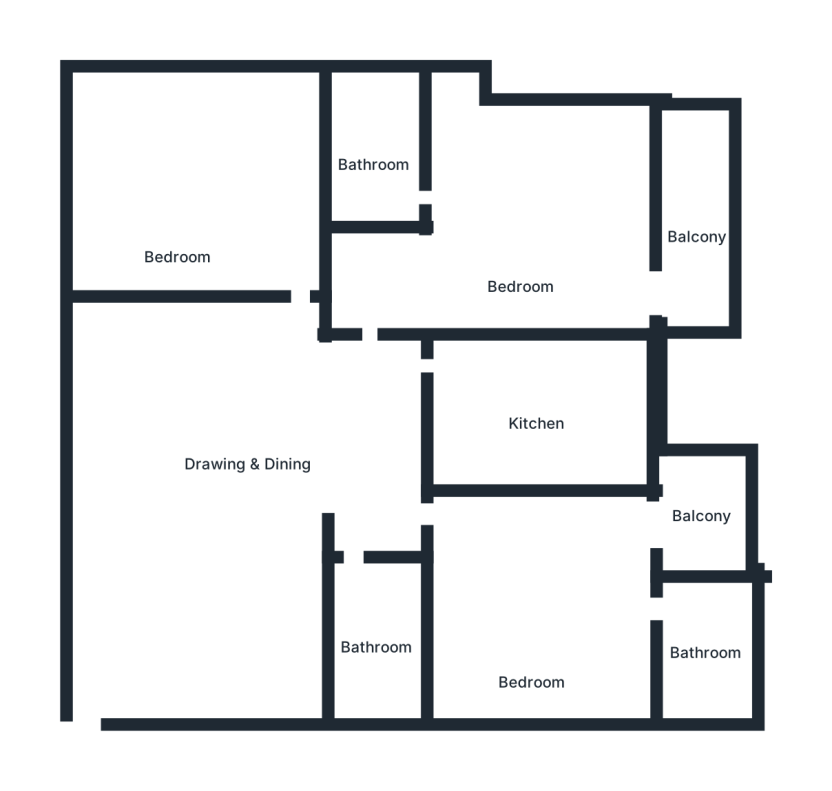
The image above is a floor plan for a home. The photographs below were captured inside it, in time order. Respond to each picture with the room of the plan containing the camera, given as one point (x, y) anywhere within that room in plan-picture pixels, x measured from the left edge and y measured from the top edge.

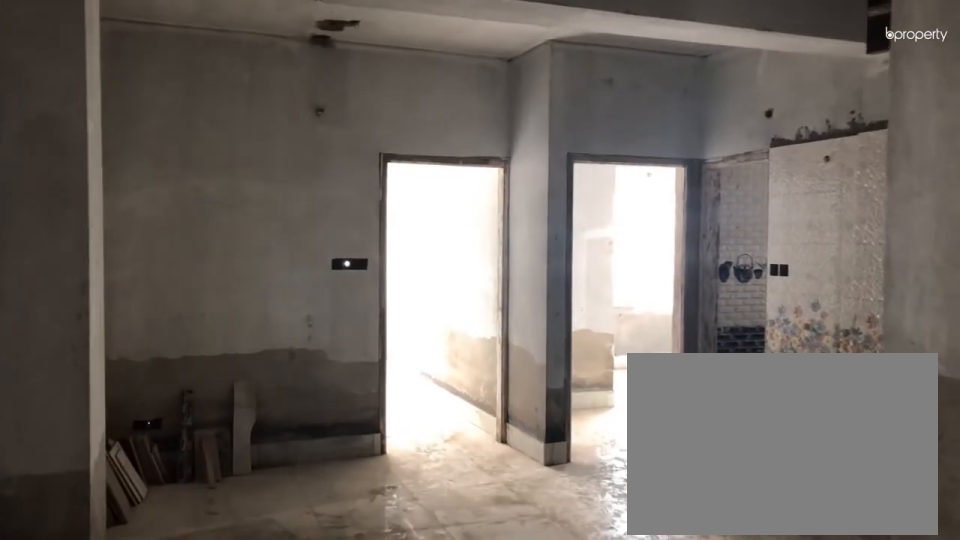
(110, 689)
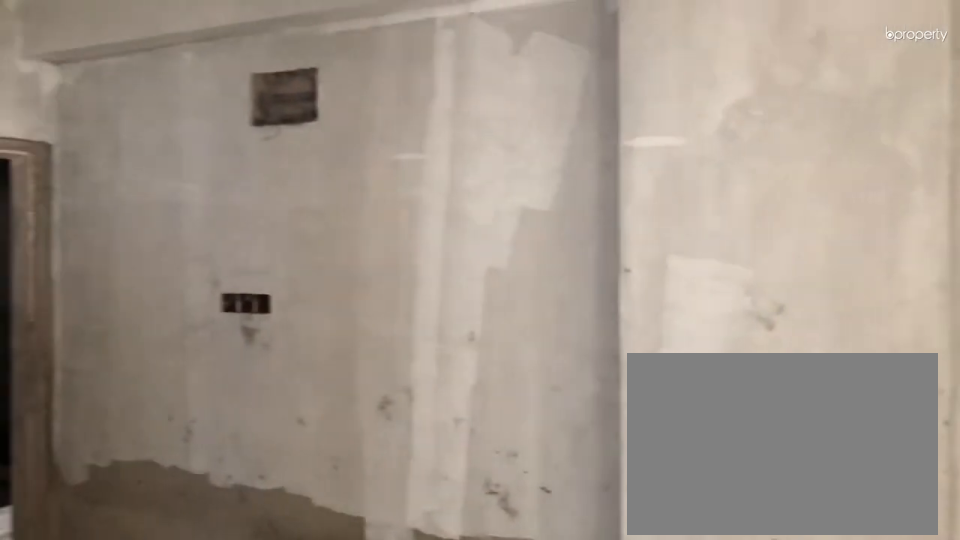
(249, 451)
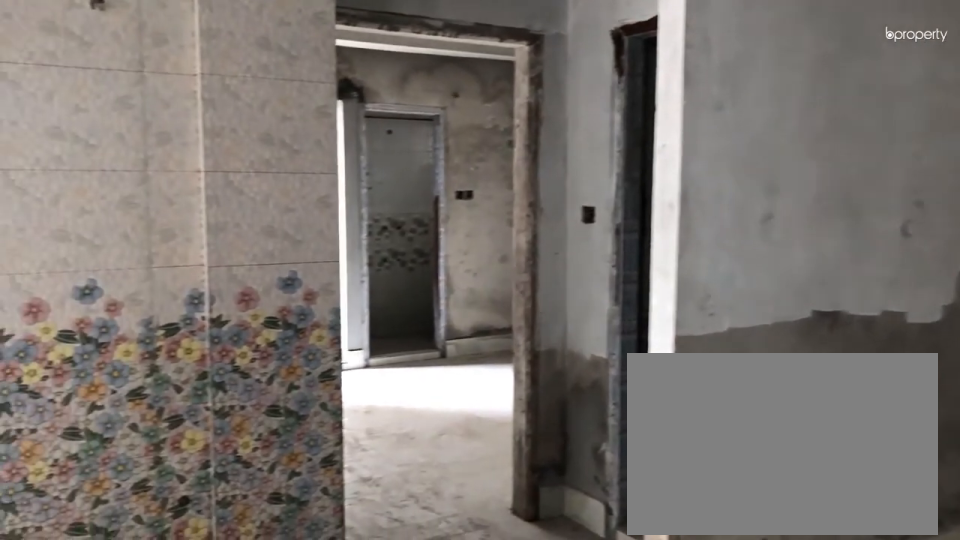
(249, 451)
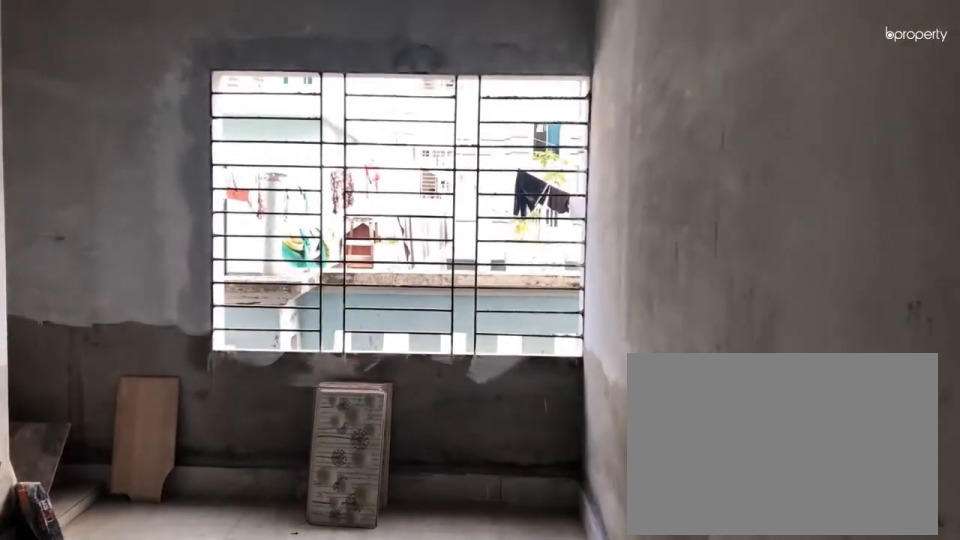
(284, 243)
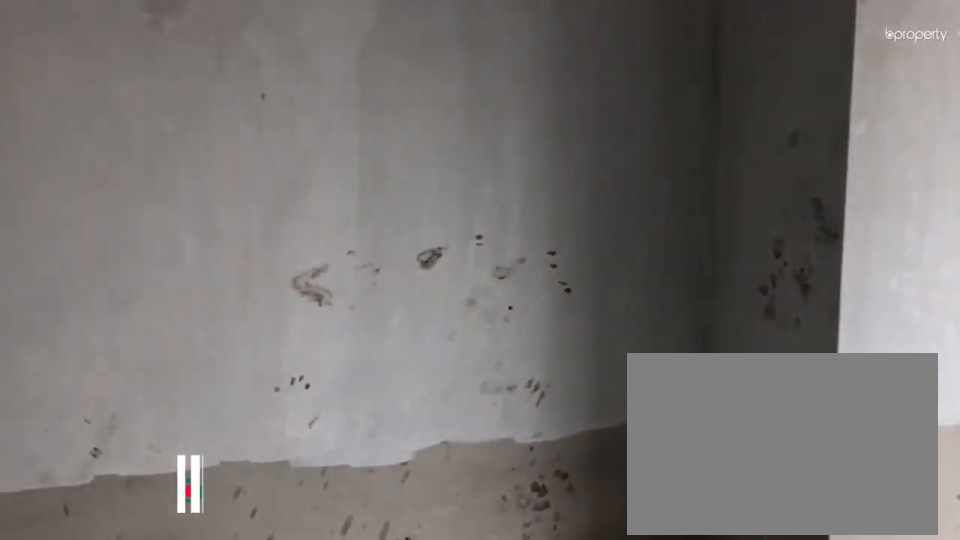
(175, 185)
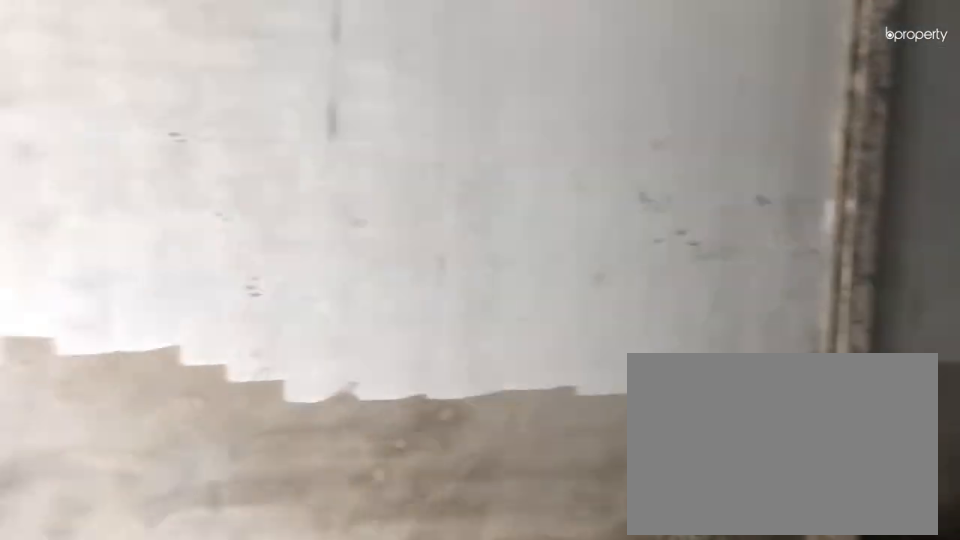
(175, 185)
